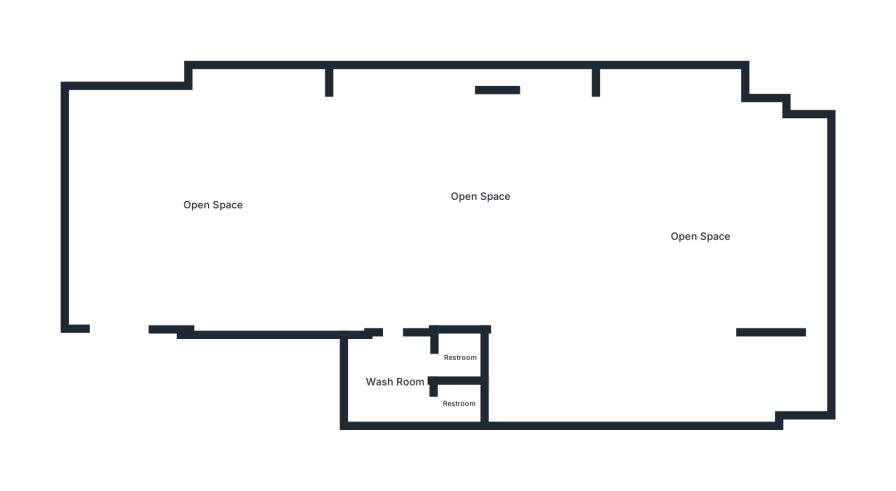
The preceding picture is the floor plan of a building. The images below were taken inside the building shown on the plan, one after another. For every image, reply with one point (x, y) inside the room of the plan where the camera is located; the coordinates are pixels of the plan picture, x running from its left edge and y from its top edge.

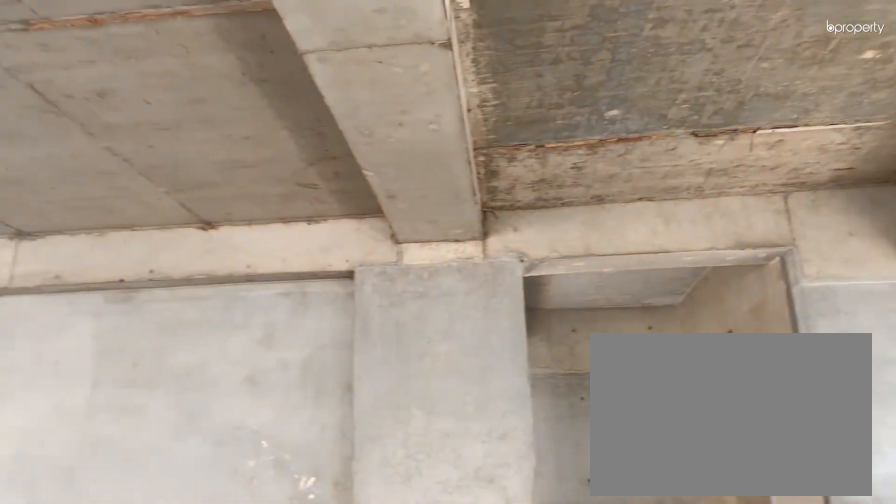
(215, 206)
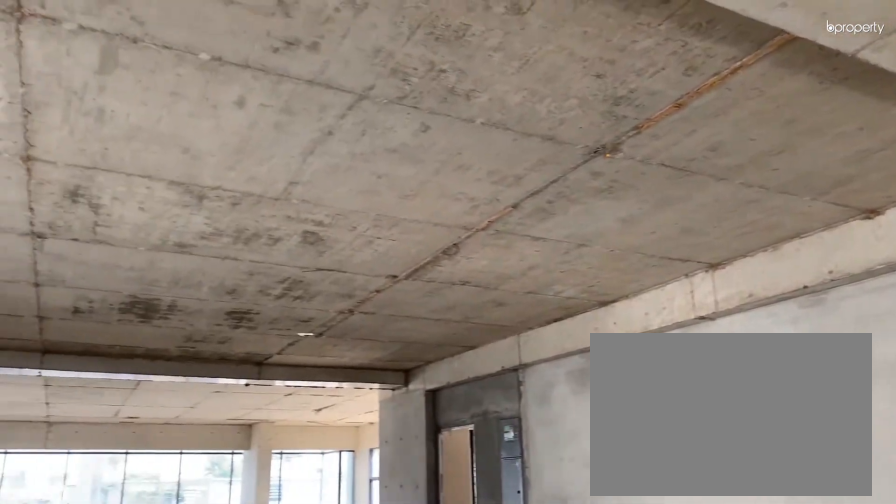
(215, 206)
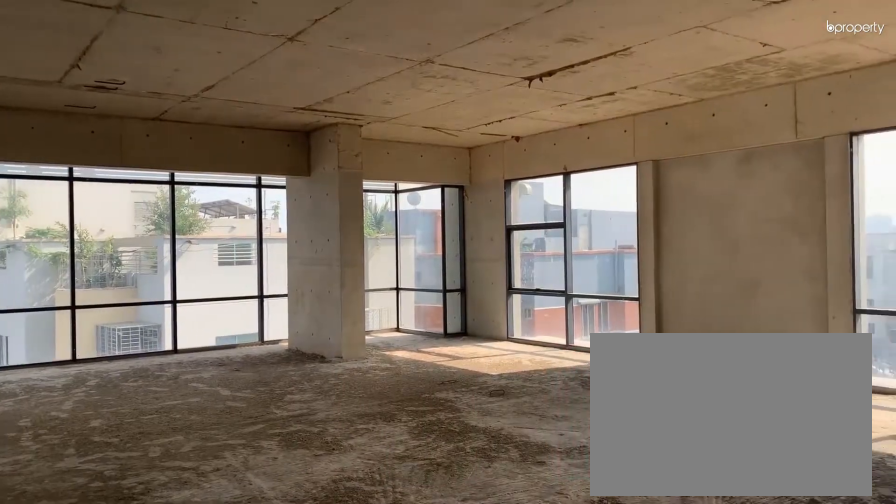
(483, 195)
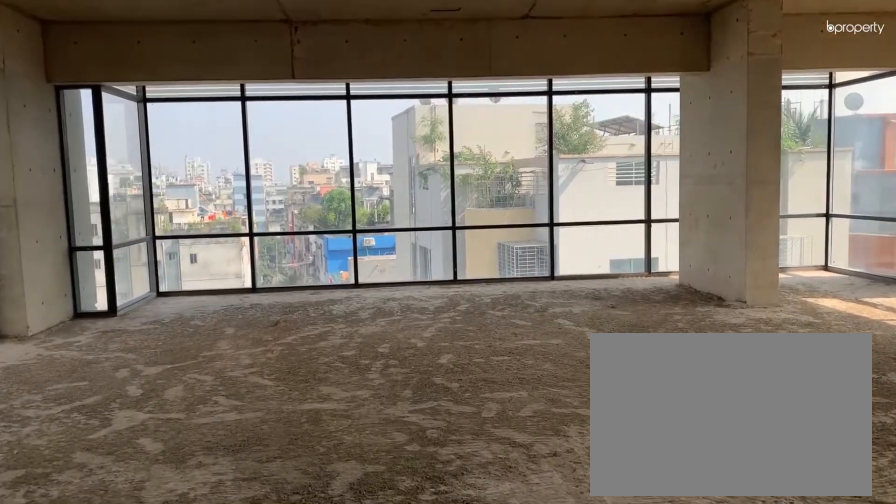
(703, 236)
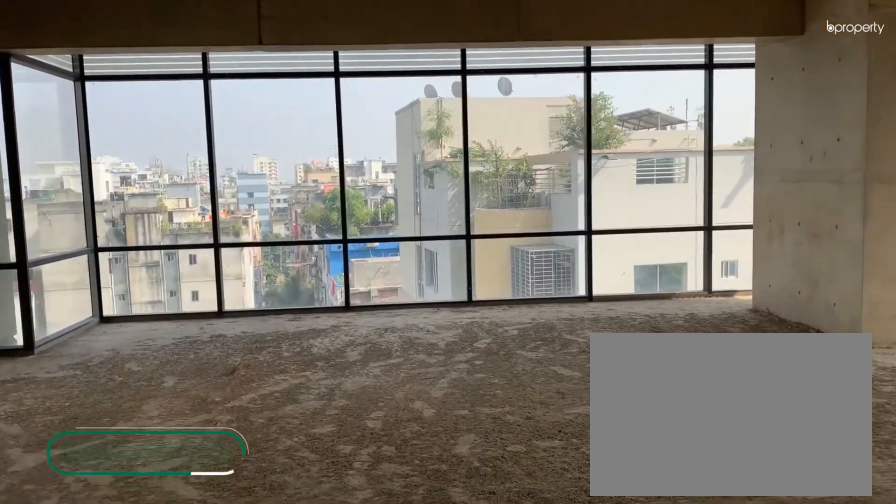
(703, 236)
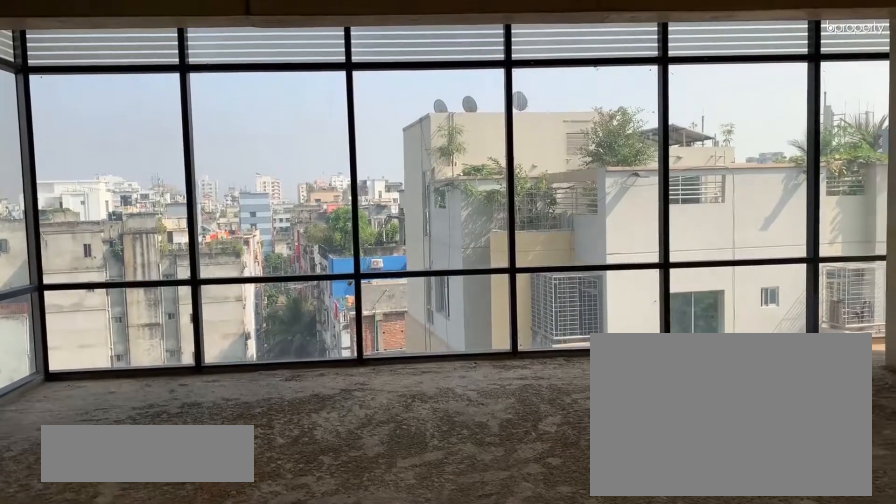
(703, 236)
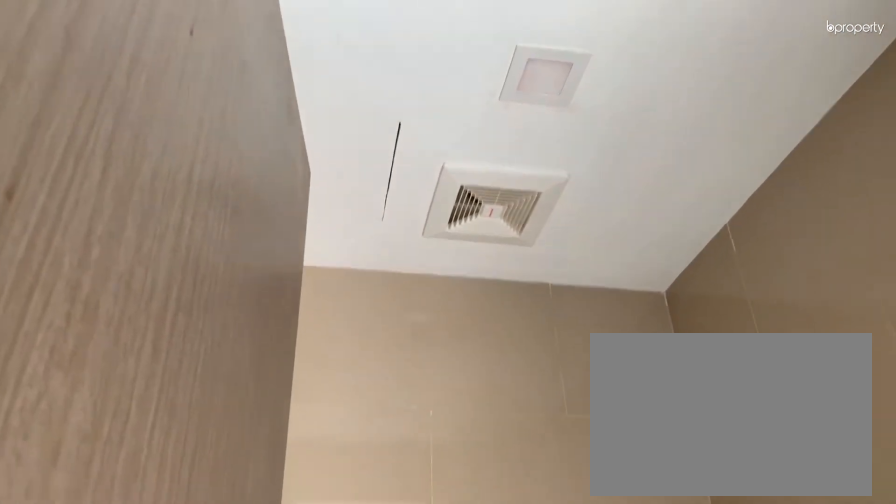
(459, 406)
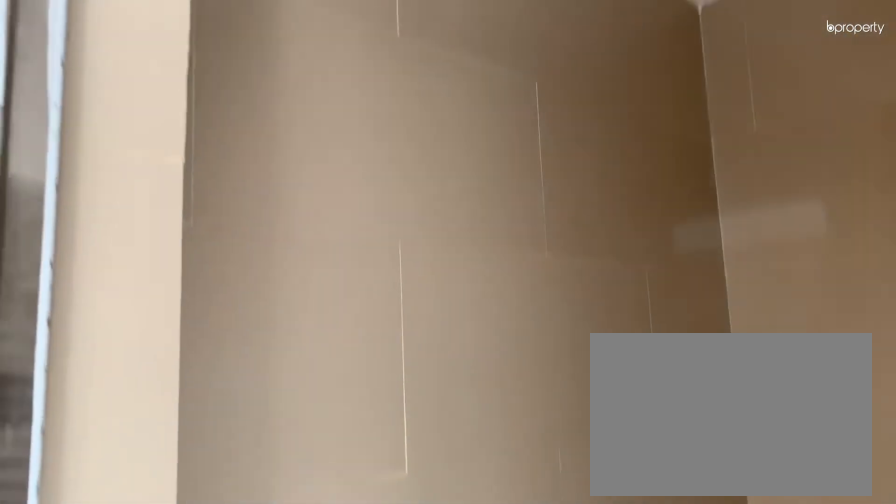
(459, 358)
